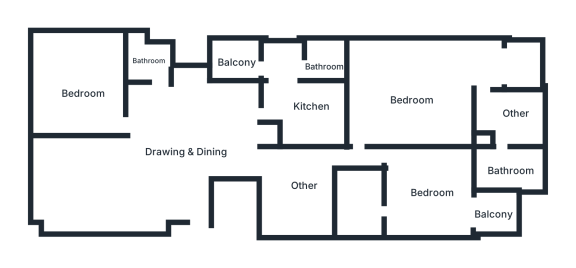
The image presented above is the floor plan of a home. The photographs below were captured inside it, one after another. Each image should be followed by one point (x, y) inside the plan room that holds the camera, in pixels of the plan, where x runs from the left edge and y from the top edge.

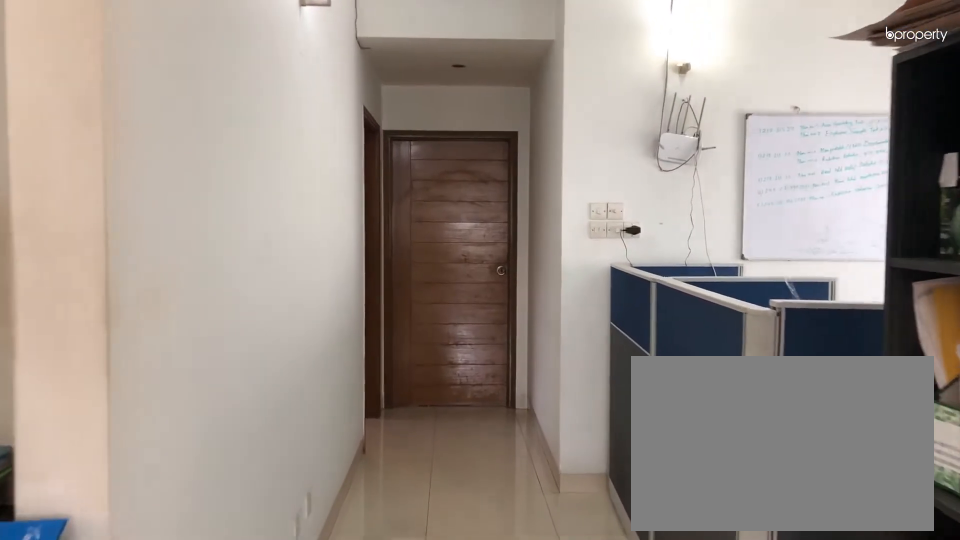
(288, 164)
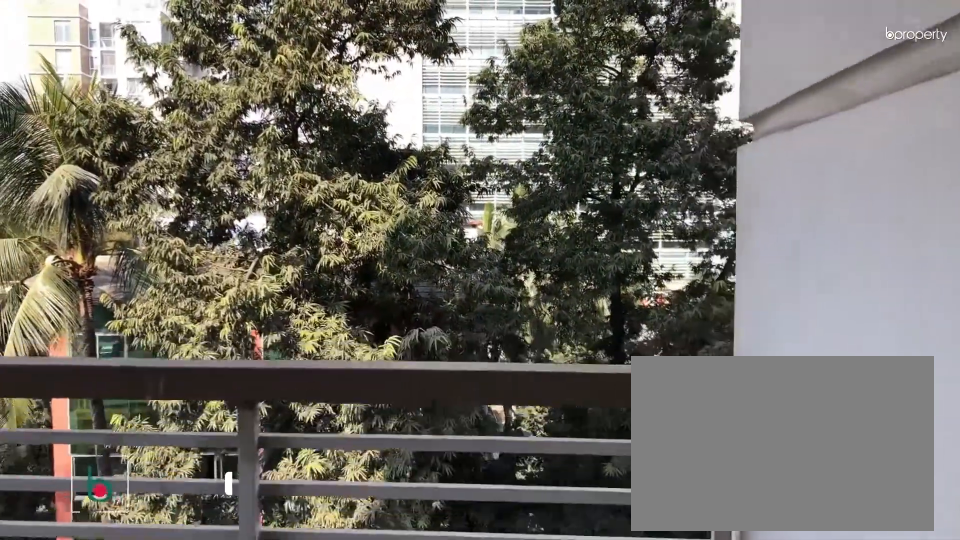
(524, 64)
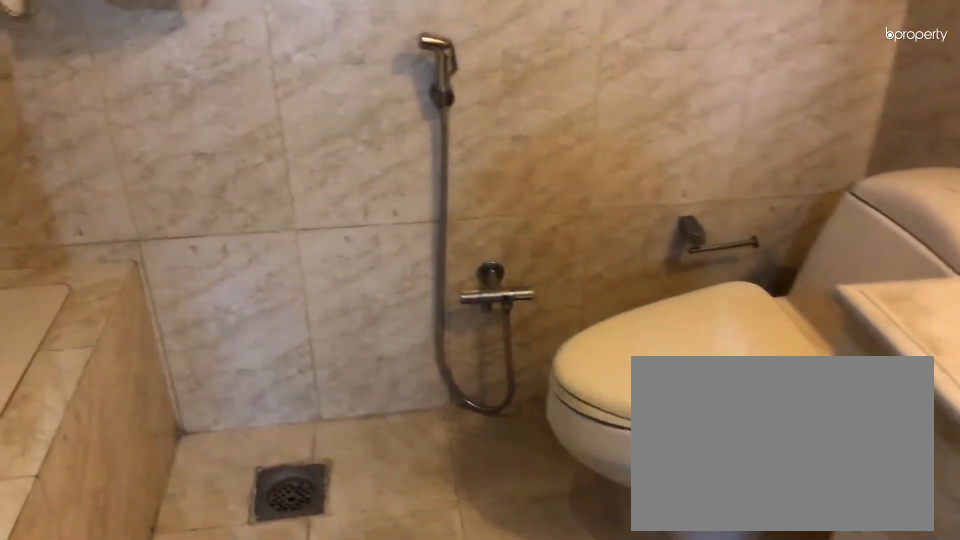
(511, 172)
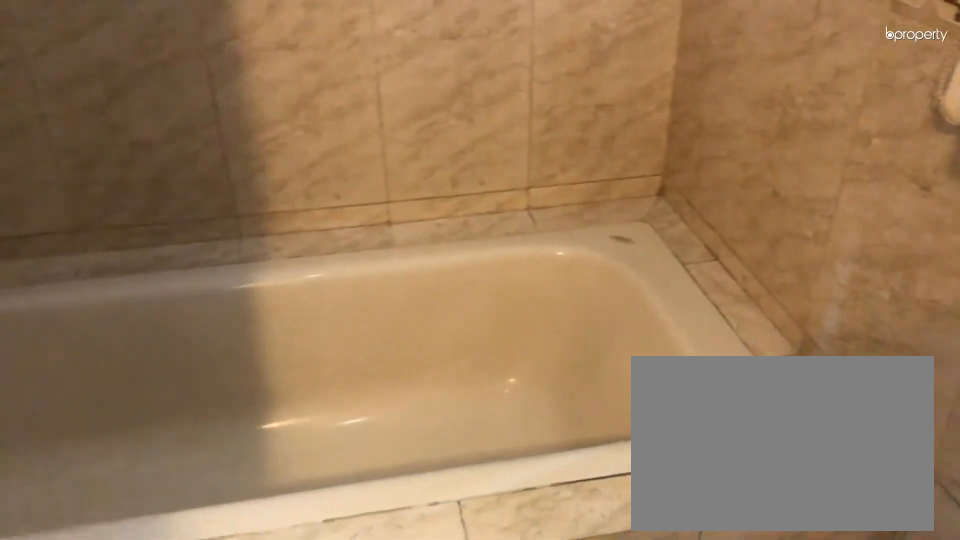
(511, 172)
